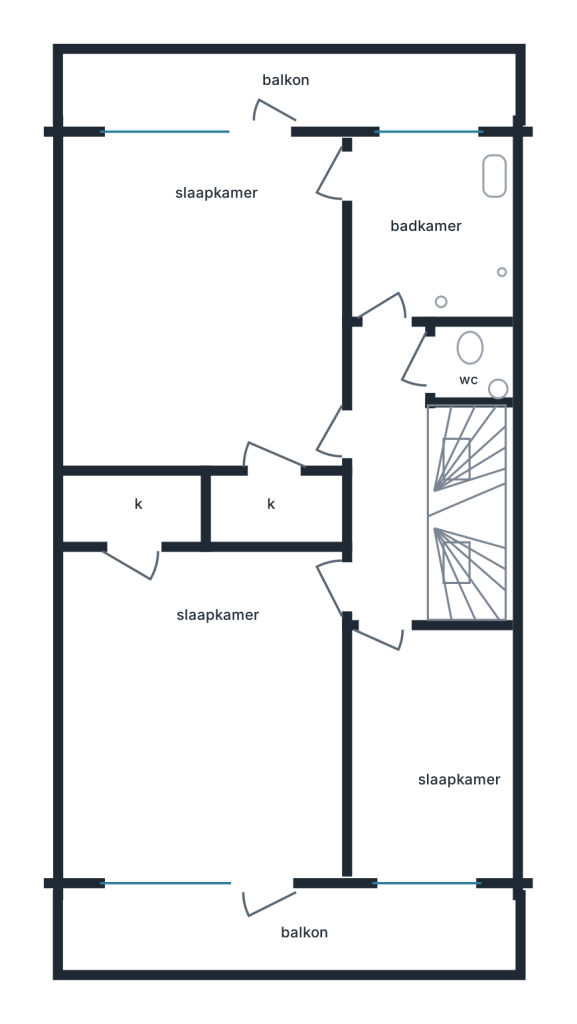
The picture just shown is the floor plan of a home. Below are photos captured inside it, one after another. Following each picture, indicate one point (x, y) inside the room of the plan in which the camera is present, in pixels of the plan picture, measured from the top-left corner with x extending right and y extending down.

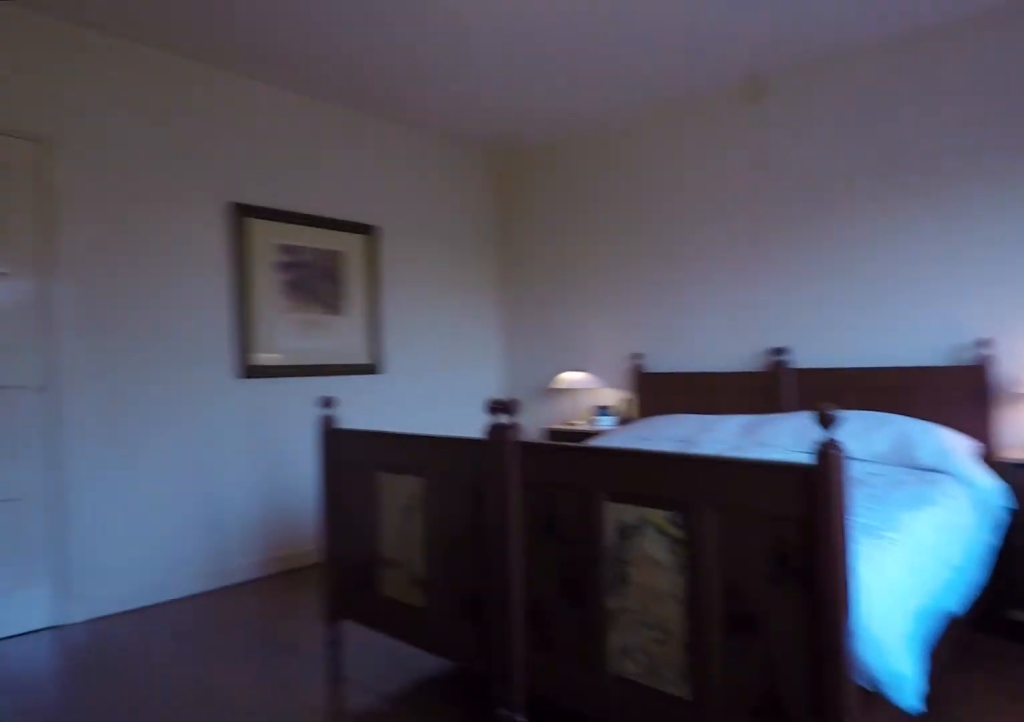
(206, 299)
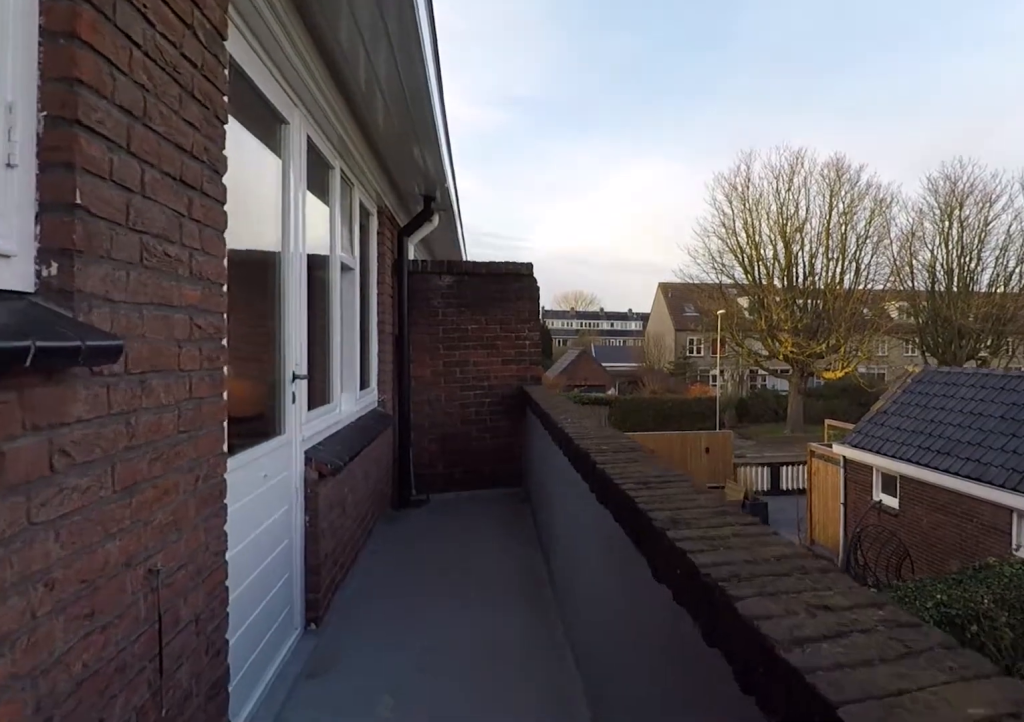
(283, 89)
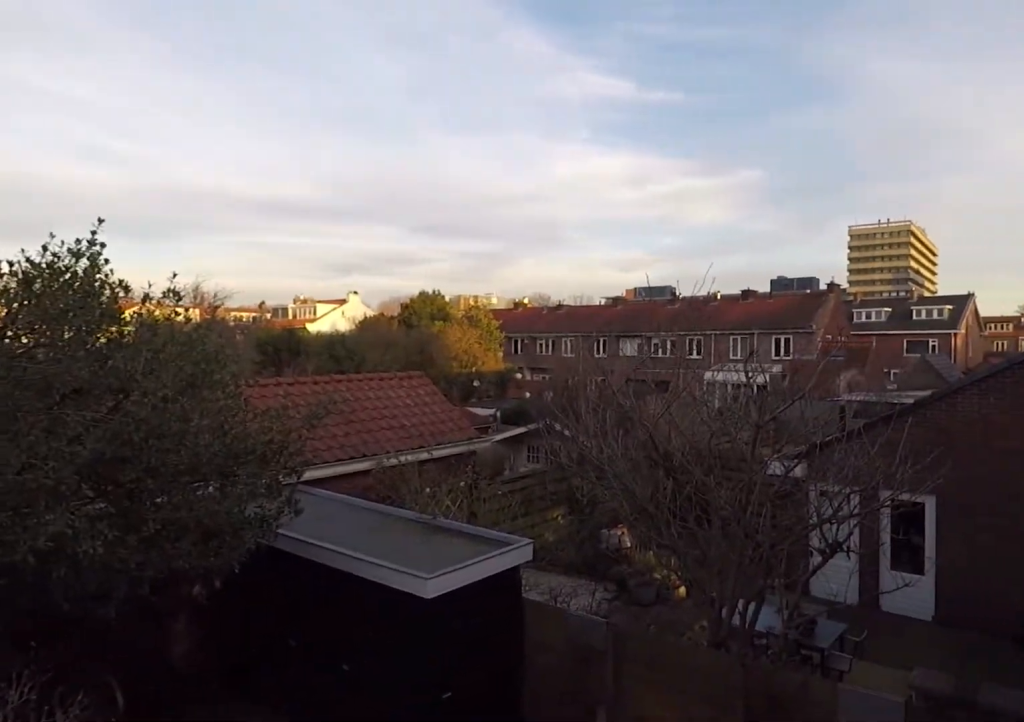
(283, 89)
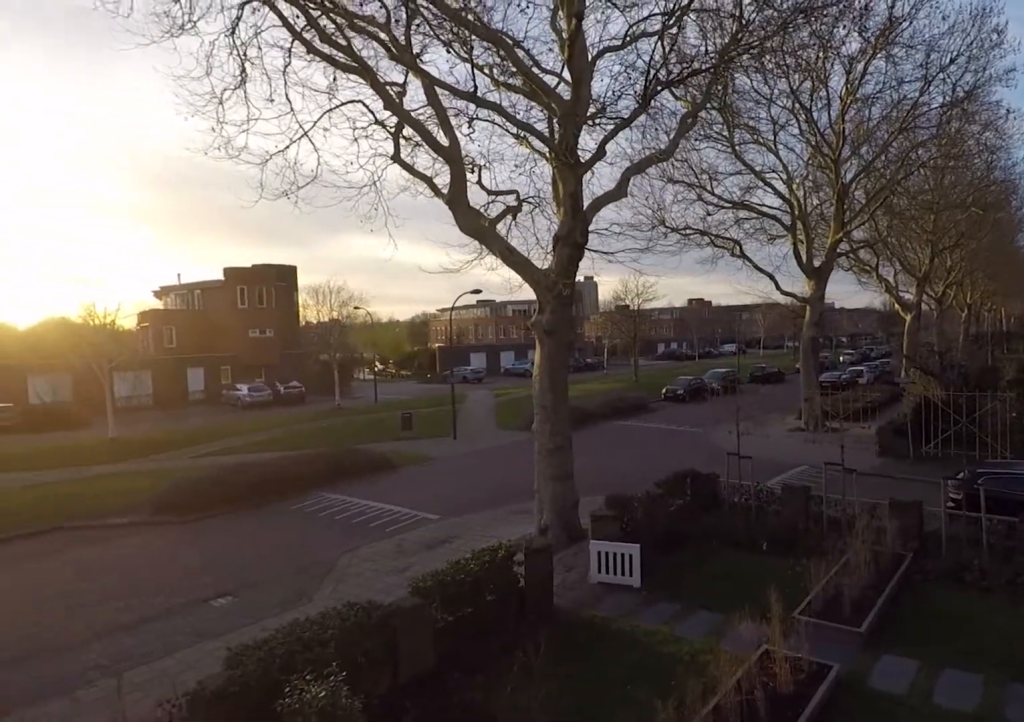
(284, 933)
